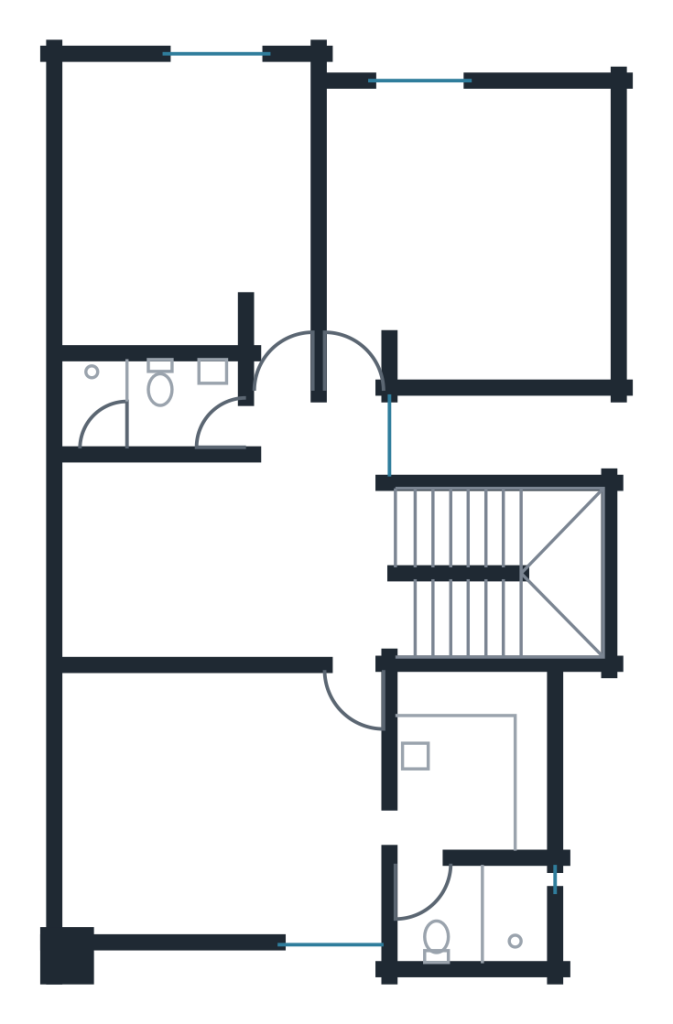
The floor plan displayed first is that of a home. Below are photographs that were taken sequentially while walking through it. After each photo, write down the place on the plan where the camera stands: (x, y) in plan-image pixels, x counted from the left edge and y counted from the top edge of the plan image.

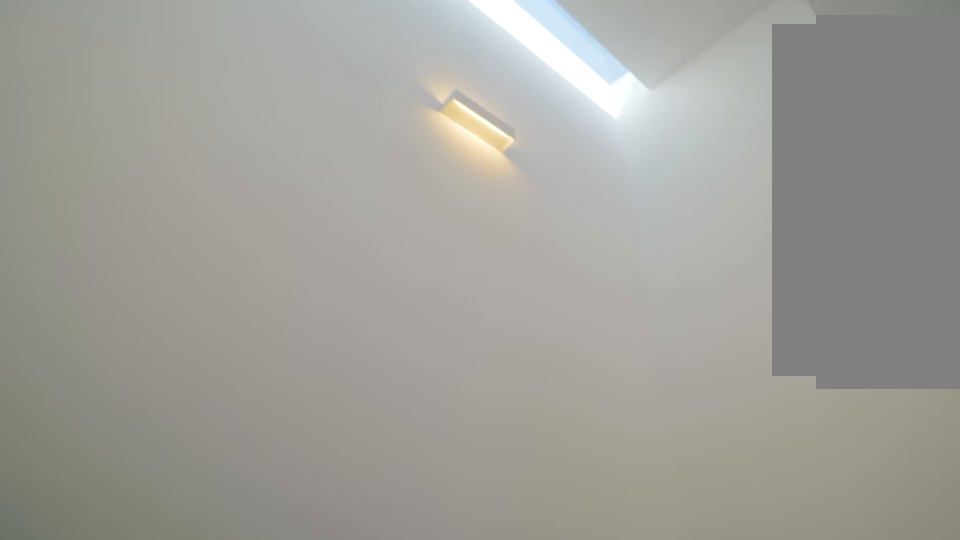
(515, 532)
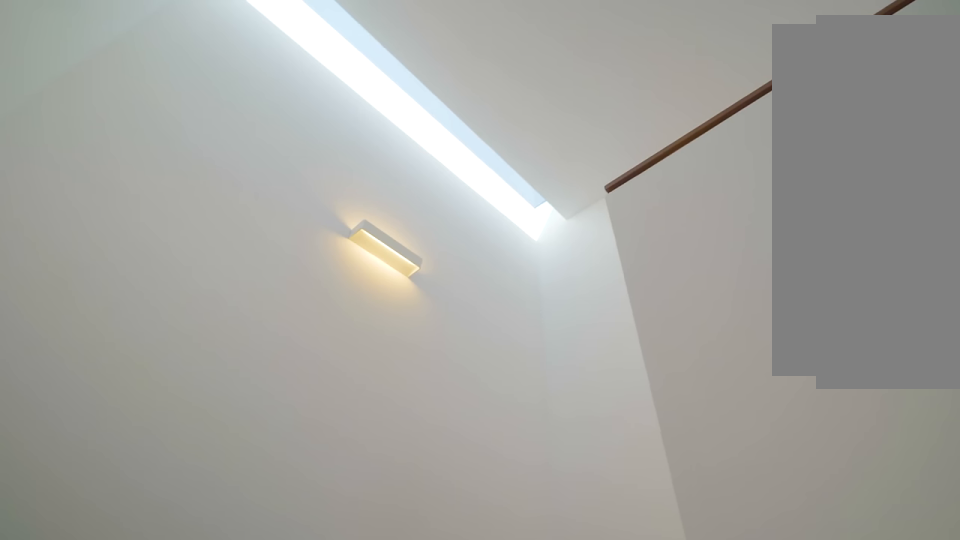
(529, 532)
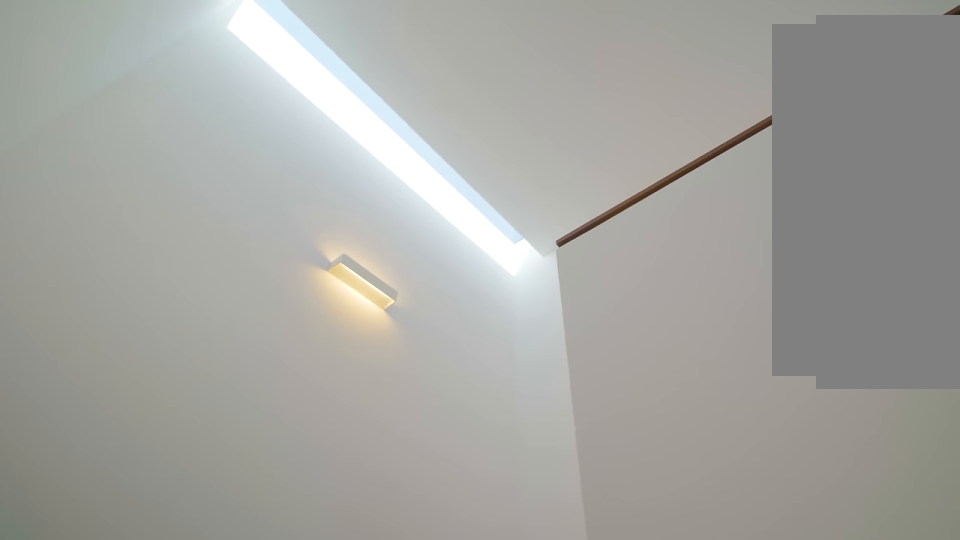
(529, 532)
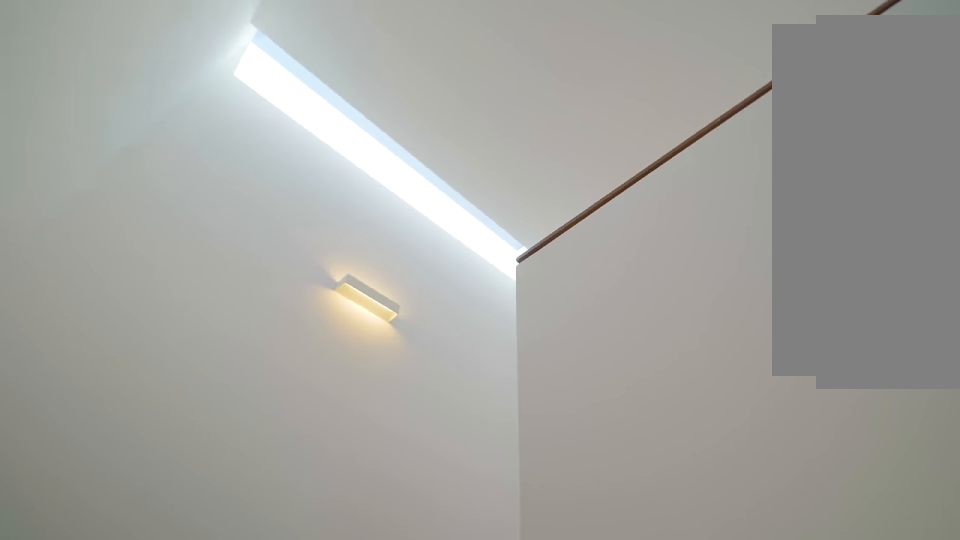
(524, 531)
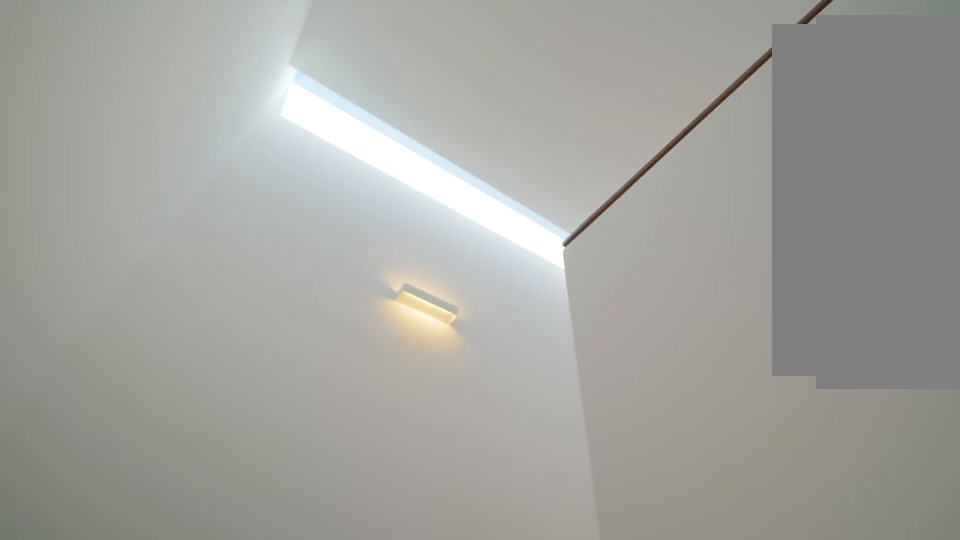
(500, 524)
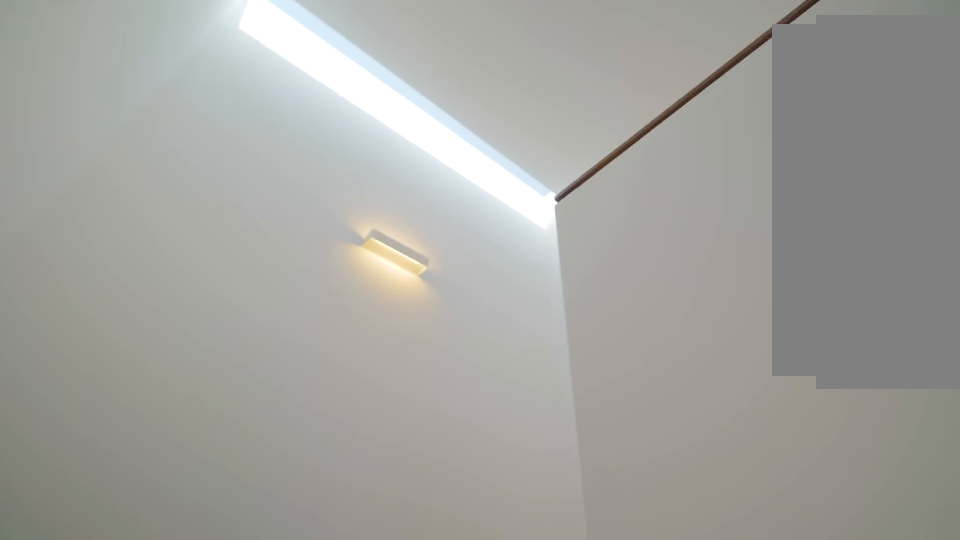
(494, 524)
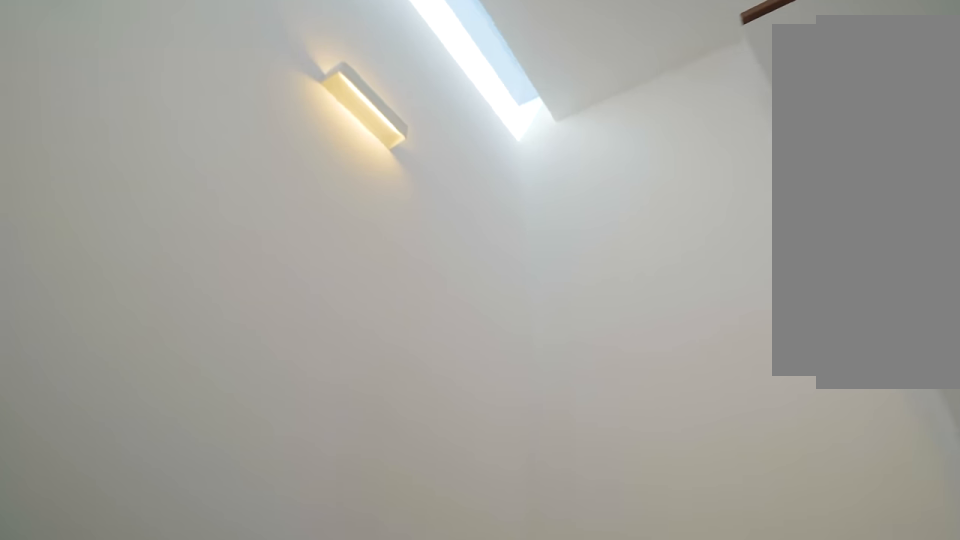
(502, 524)
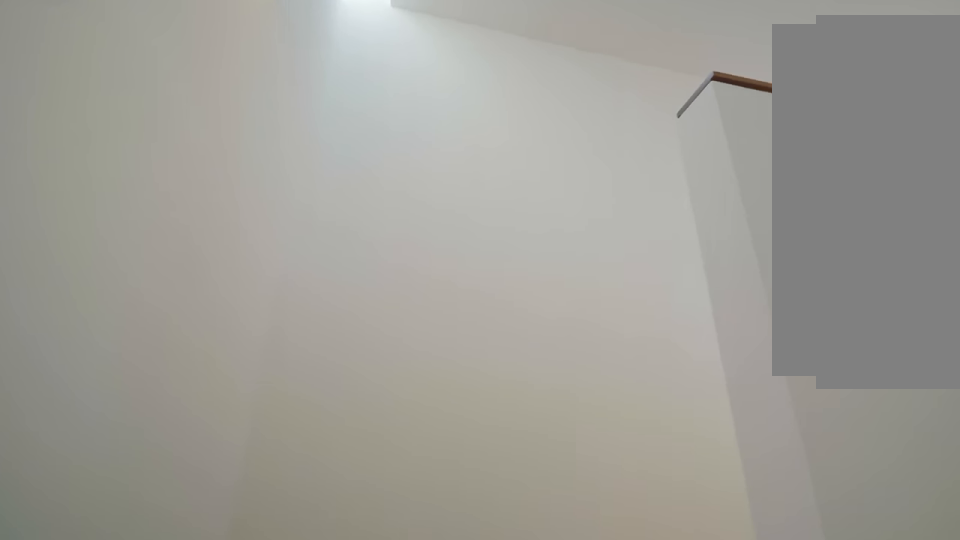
(543, 526)
